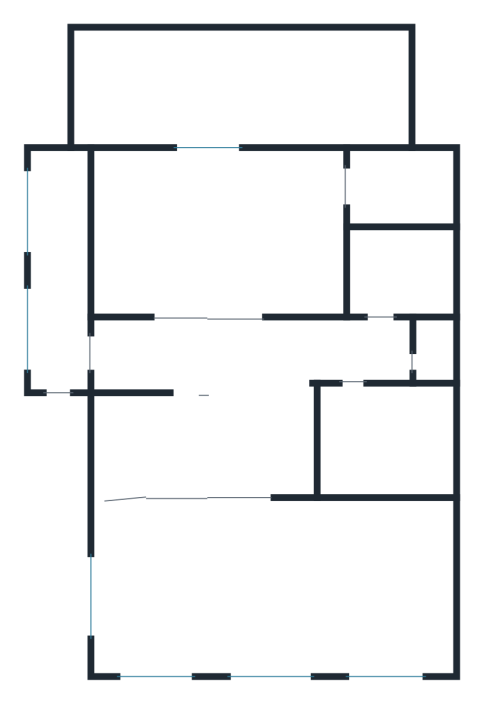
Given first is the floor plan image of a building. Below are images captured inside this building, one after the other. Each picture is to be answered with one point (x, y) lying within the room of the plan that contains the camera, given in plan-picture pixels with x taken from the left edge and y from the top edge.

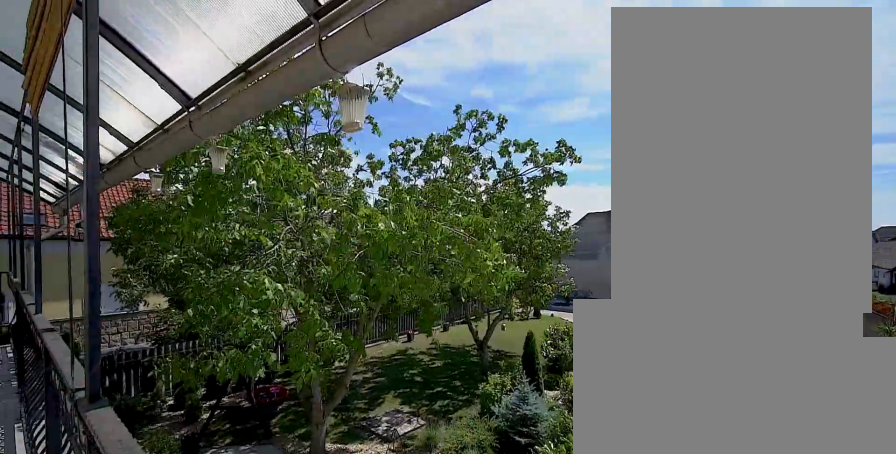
(256, 82)
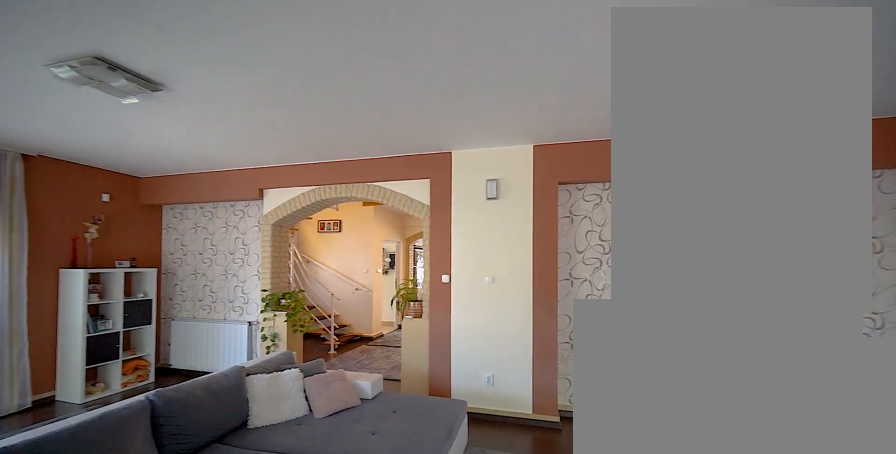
(280, 587)
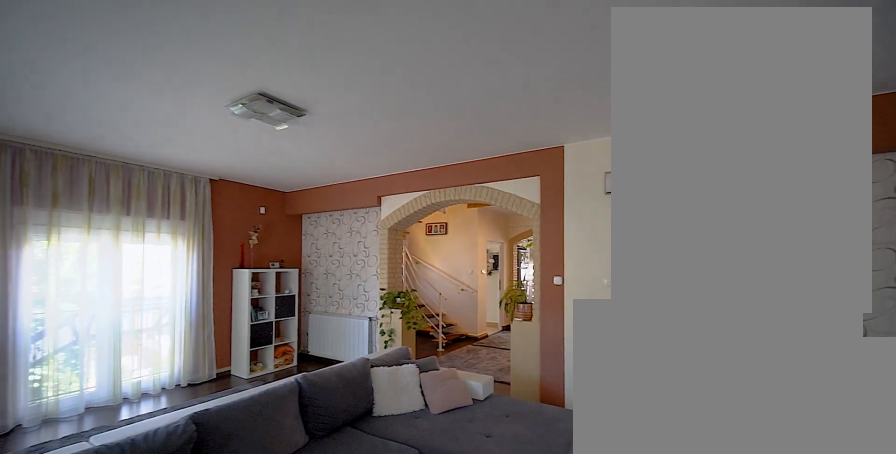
(280, 587)
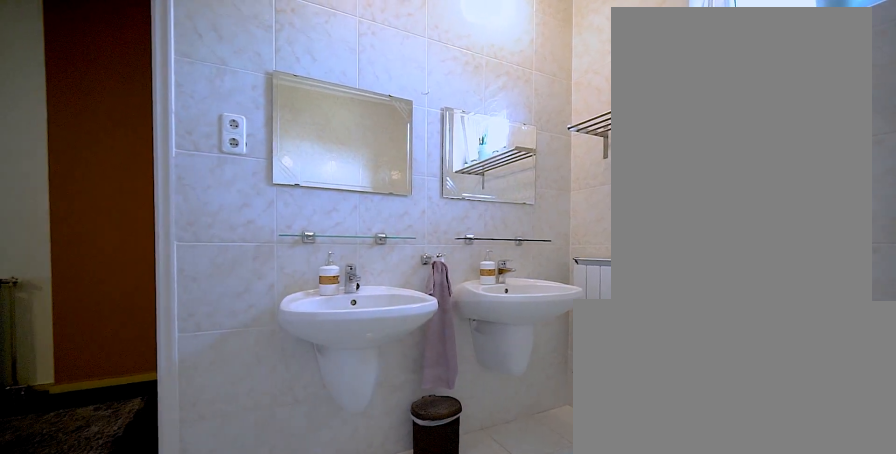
(391, 436)
